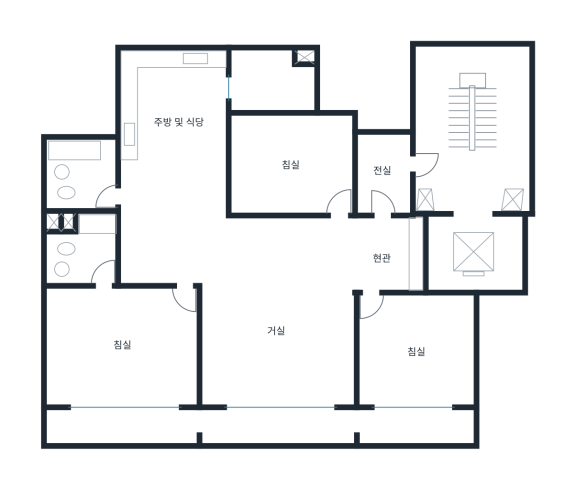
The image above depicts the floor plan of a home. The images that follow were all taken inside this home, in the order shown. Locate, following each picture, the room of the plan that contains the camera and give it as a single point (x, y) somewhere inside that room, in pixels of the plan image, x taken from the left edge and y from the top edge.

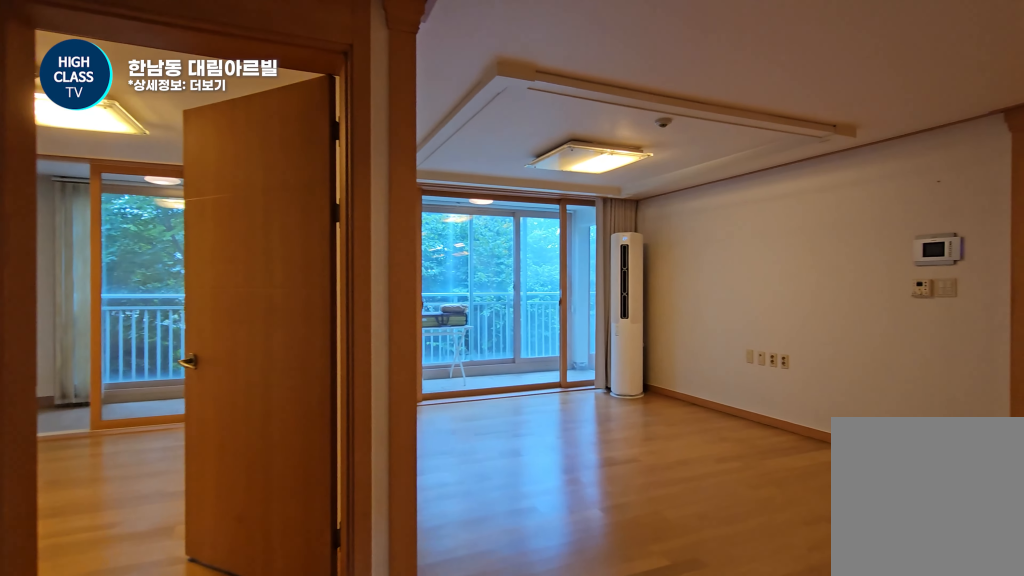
(388, 253)
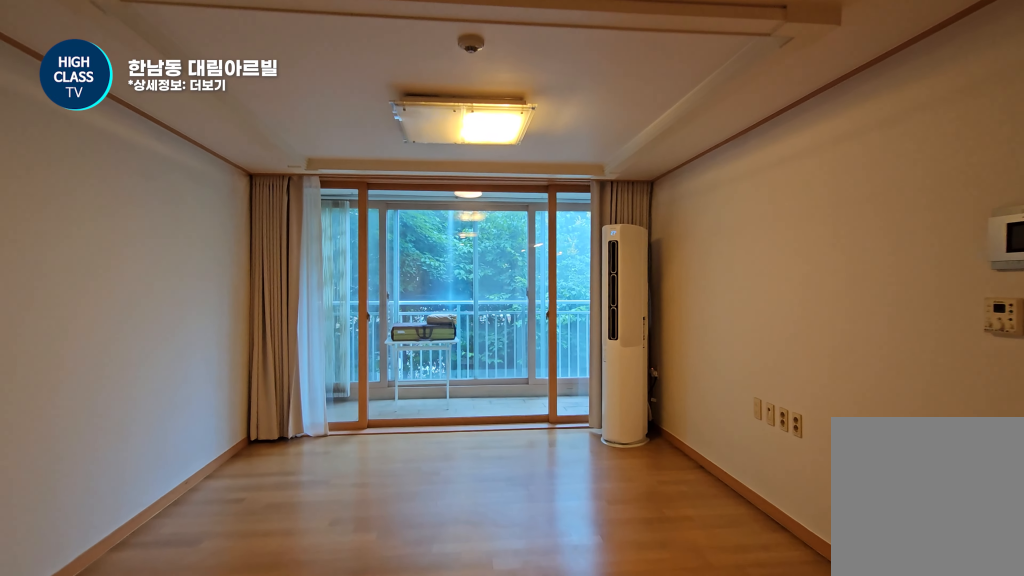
(277, 310)
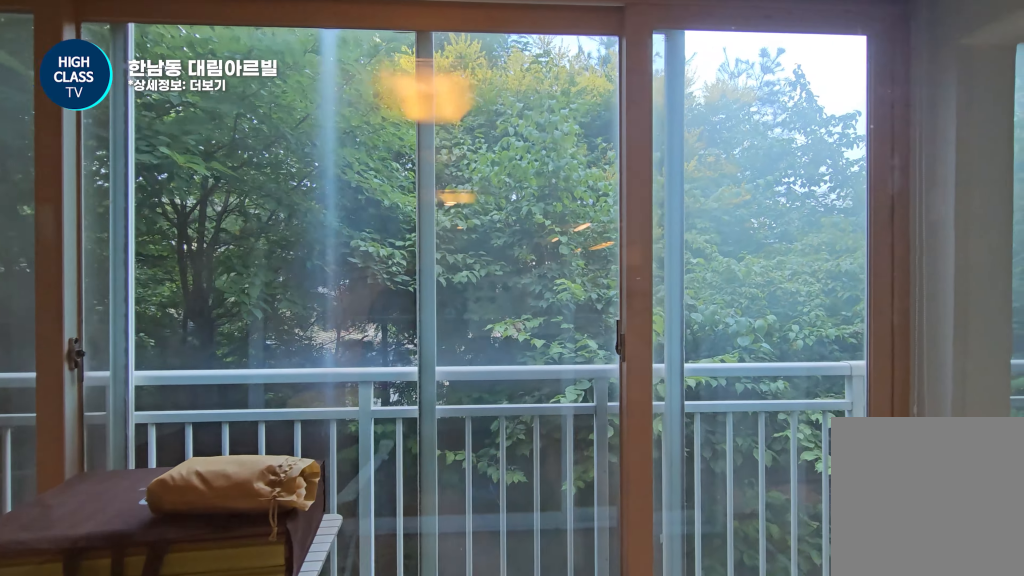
(277, 310)
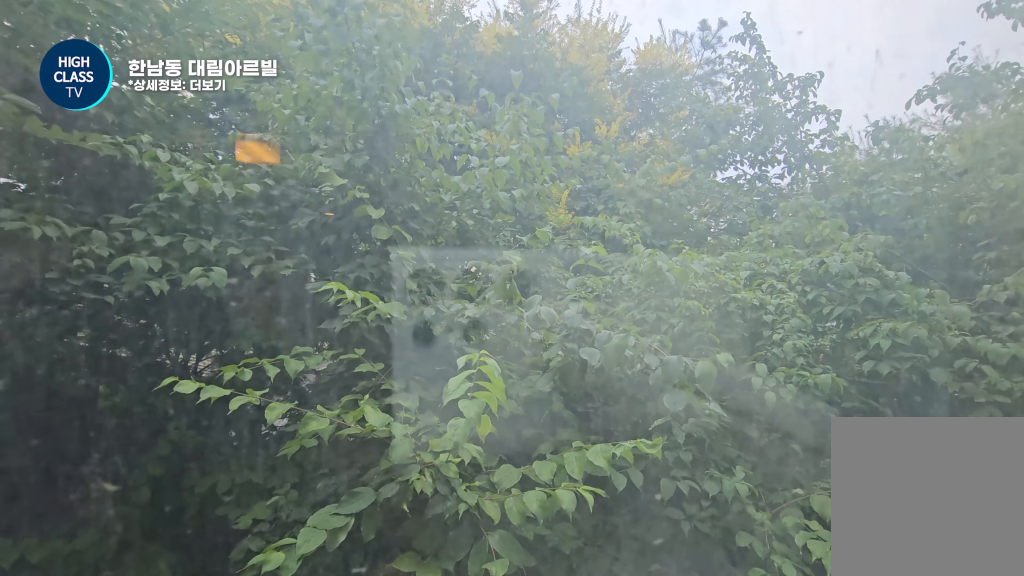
(261, 423)
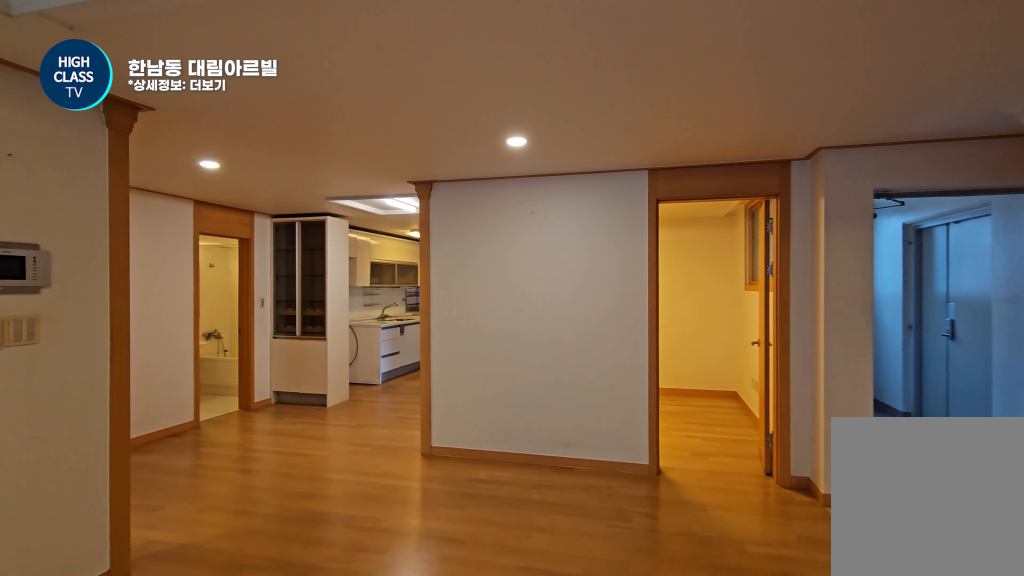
(276, 310)
